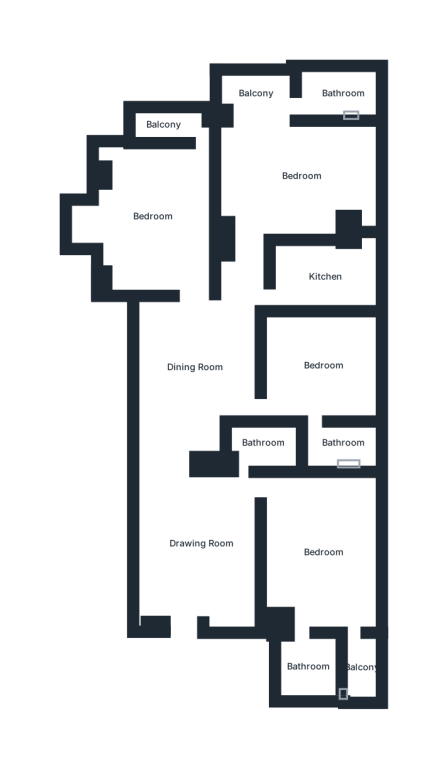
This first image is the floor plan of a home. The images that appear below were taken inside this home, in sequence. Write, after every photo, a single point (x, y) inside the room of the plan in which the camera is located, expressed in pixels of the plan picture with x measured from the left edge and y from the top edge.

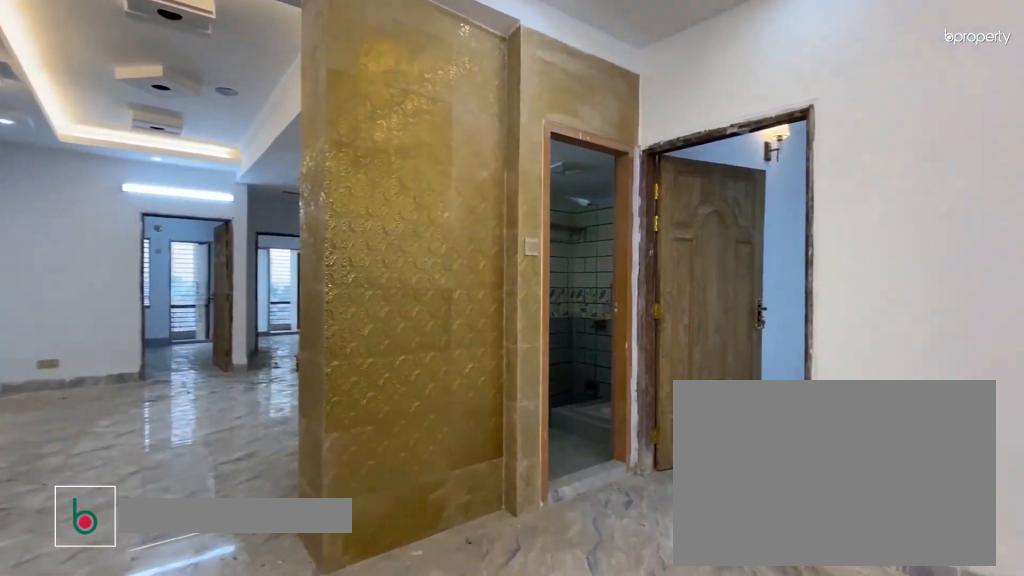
(198, 544)
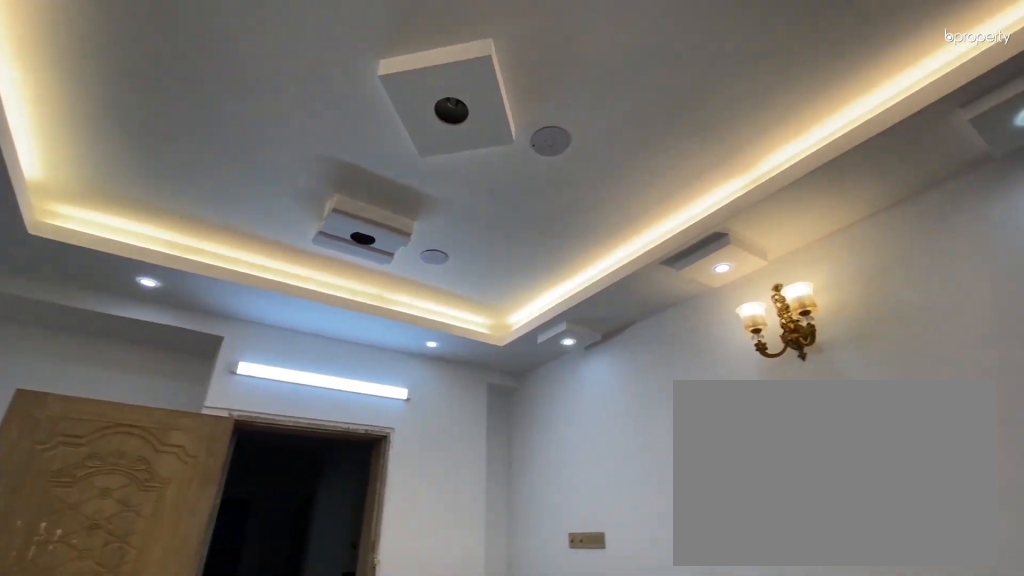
(198, 544)
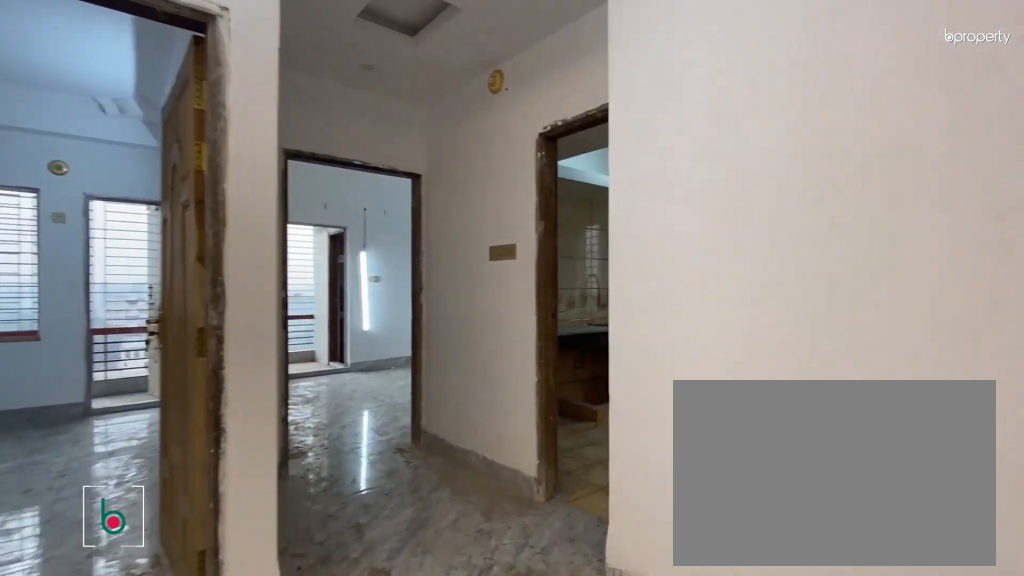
(193, 367)
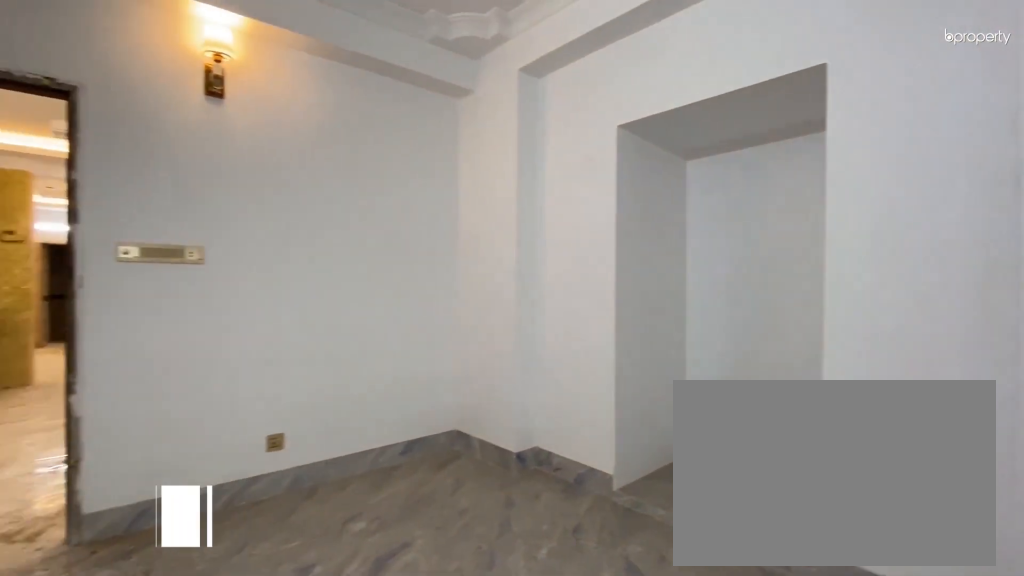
(154, 218)
